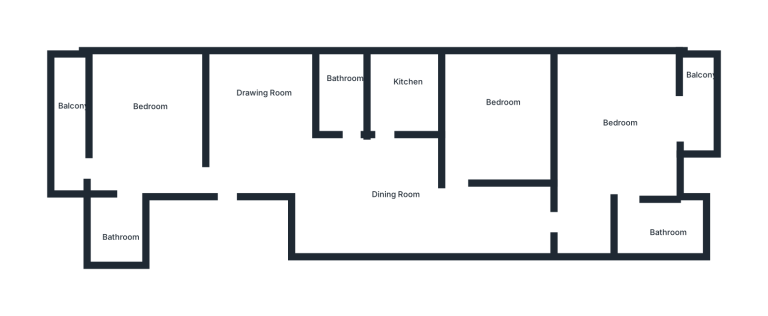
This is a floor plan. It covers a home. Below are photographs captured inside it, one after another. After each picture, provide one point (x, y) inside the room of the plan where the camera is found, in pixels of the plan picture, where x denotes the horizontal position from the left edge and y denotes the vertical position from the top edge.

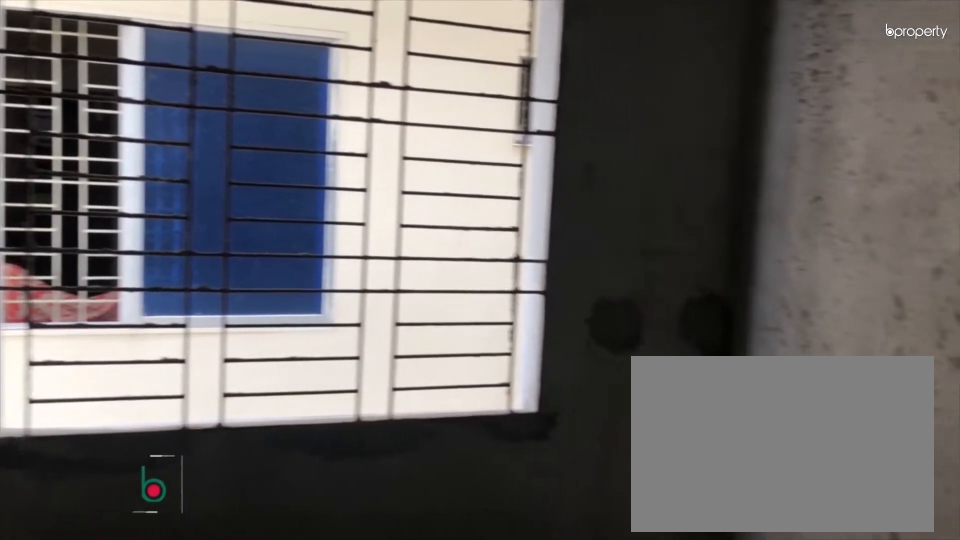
(268, 136)
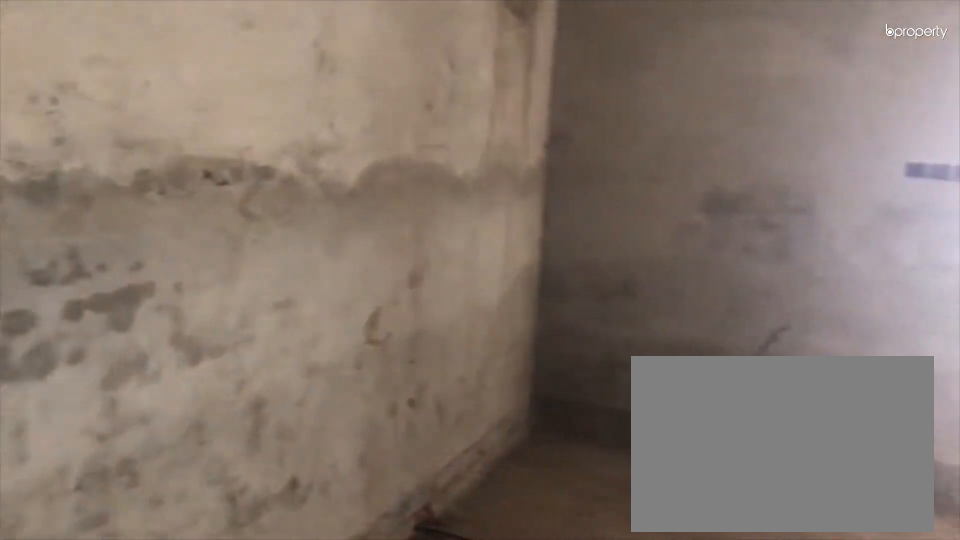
(372, 172)
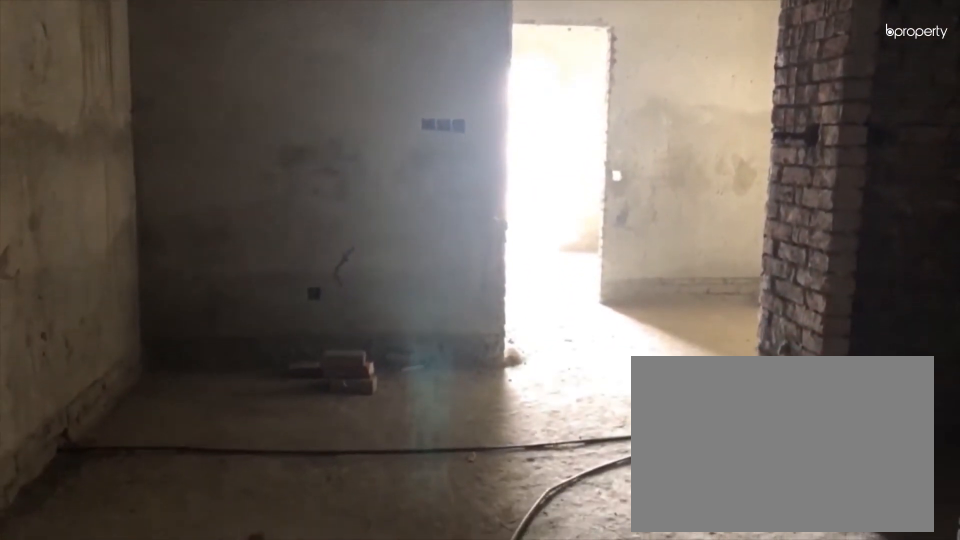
(372, 172)
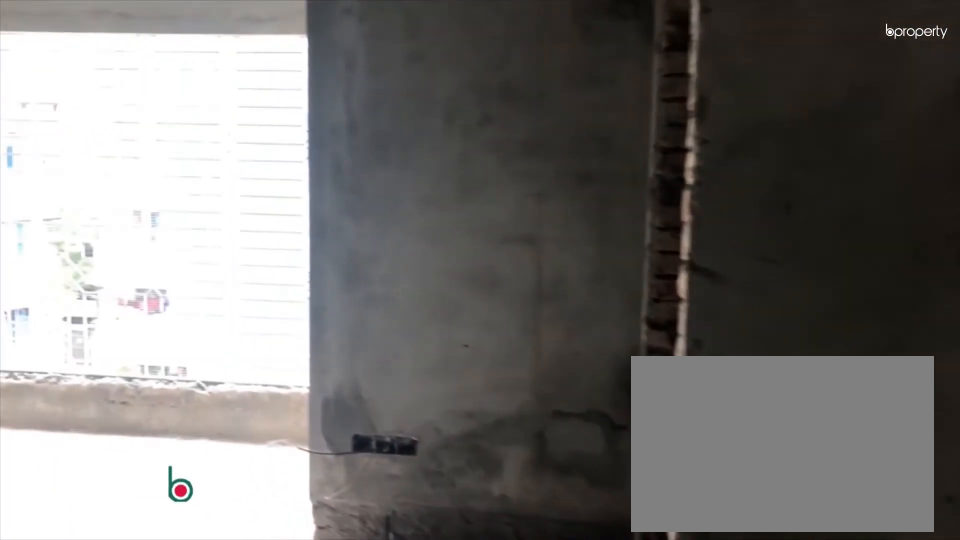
(587, 197)
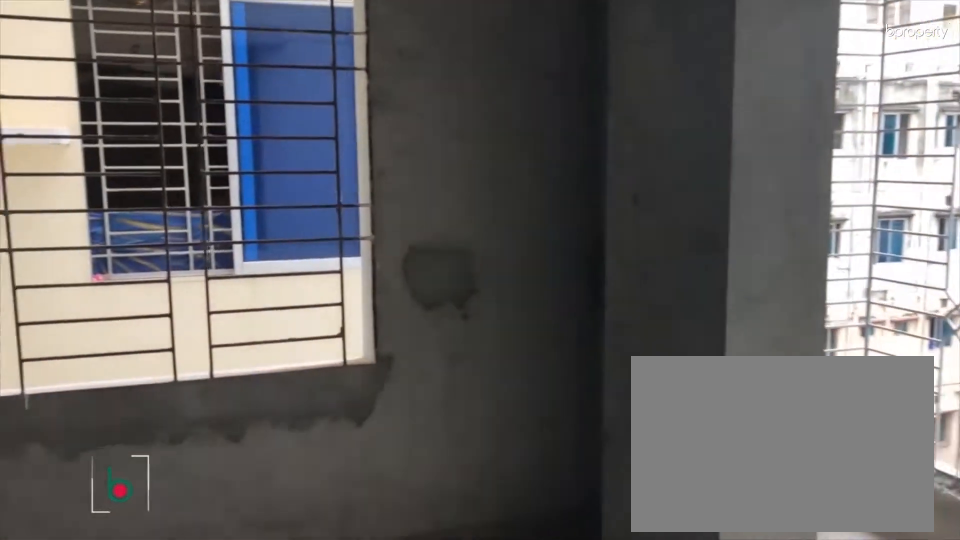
(609, 111)
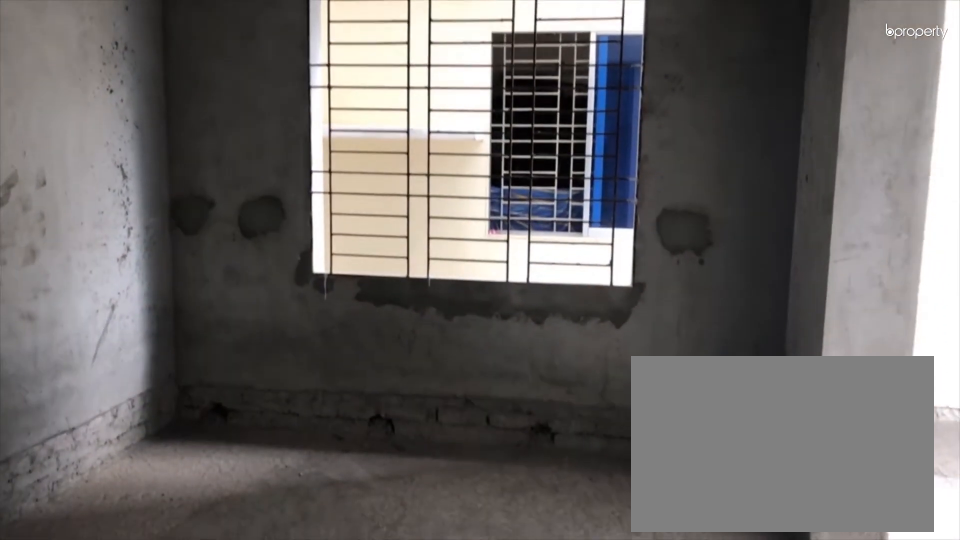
(609, 111)
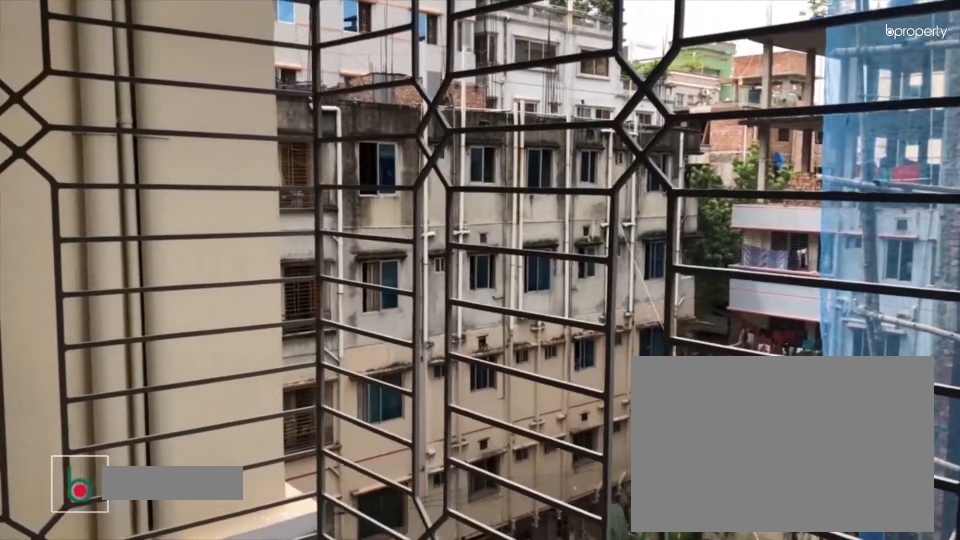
(699, 103)
